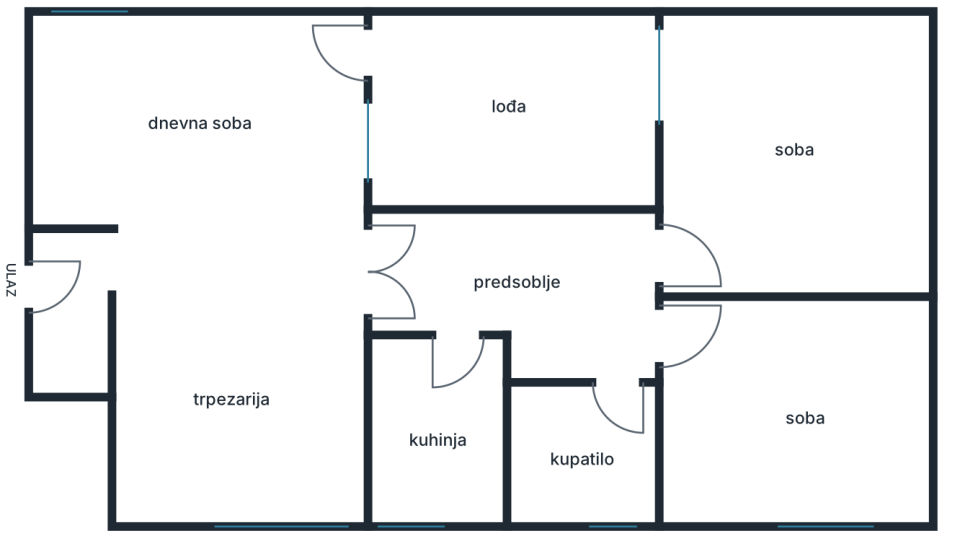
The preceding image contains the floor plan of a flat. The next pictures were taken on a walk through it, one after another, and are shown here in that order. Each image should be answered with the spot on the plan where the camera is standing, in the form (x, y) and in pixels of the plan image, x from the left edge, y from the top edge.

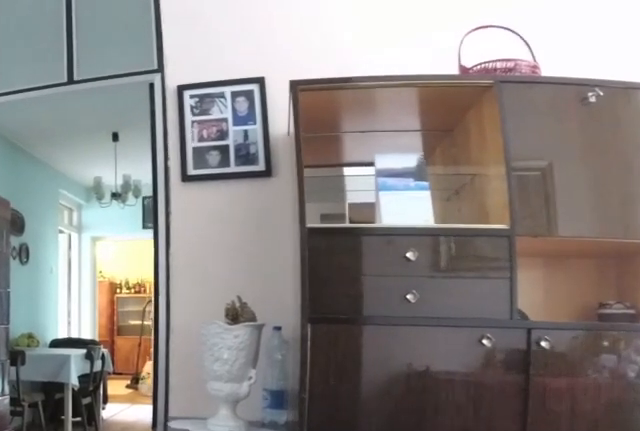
(117, 270)
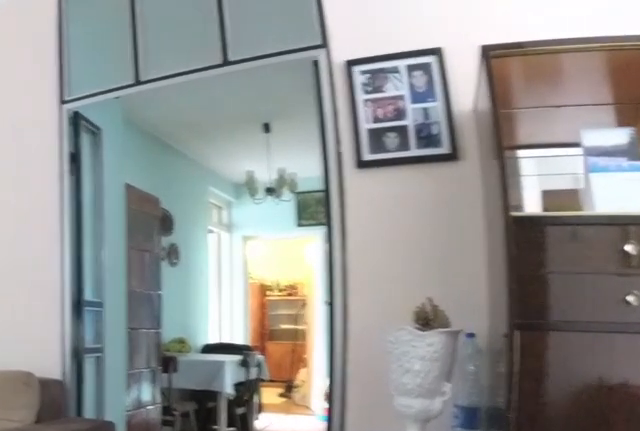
(128, 279)
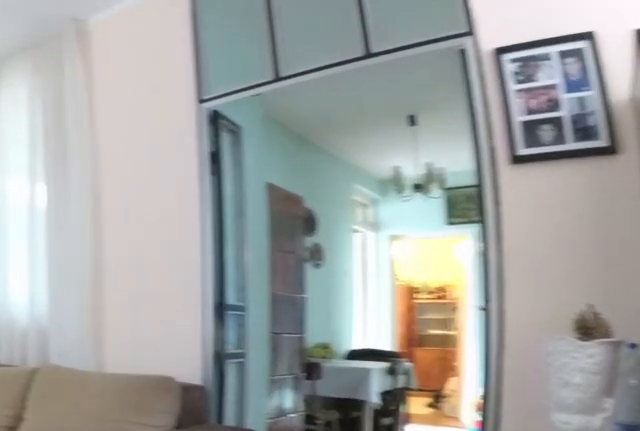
(131, 279)
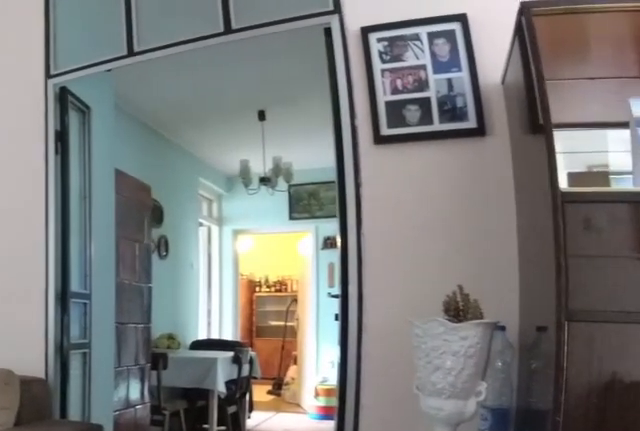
(138, 268)
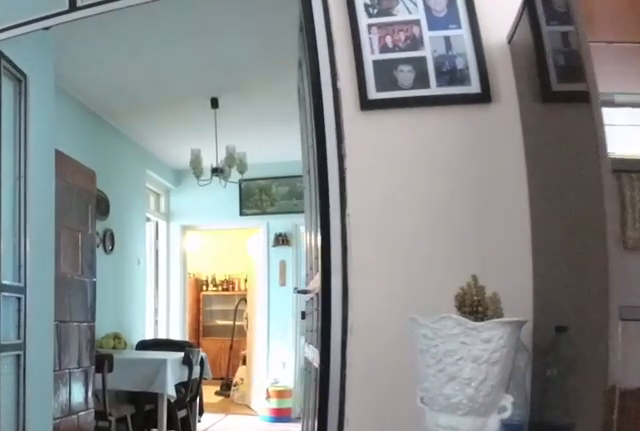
(167, 265)
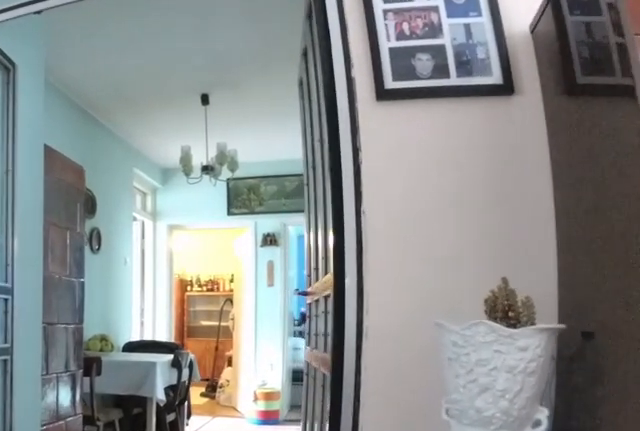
(179, 265)
